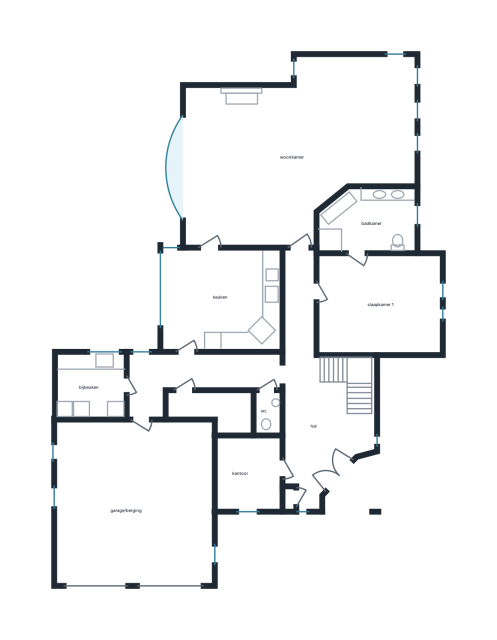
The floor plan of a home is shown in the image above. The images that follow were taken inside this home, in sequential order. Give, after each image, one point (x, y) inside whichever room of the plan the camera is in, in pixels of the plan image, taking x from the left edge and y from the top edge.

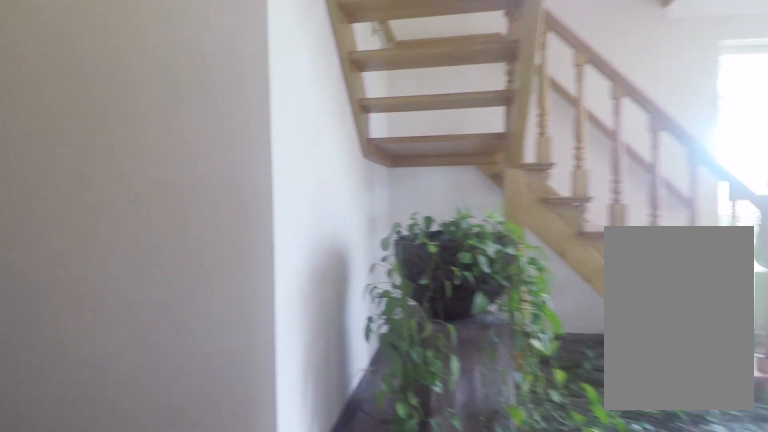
(313, 396)
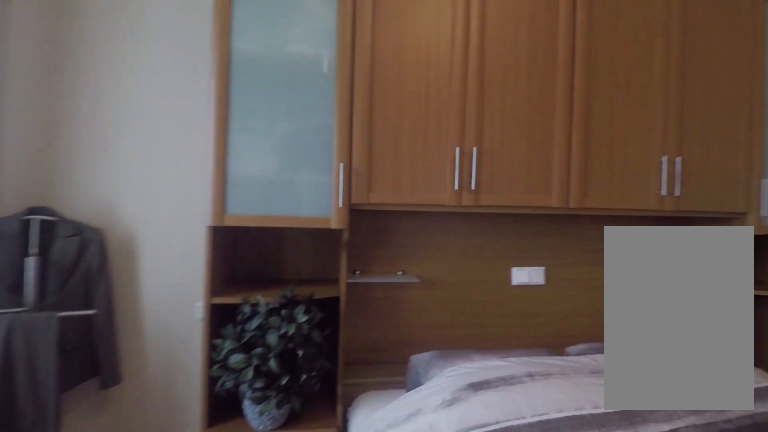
(377, 304)
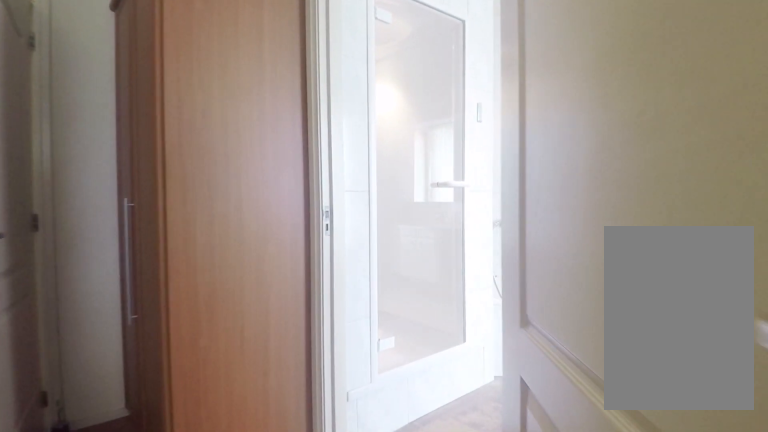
(377, 304)
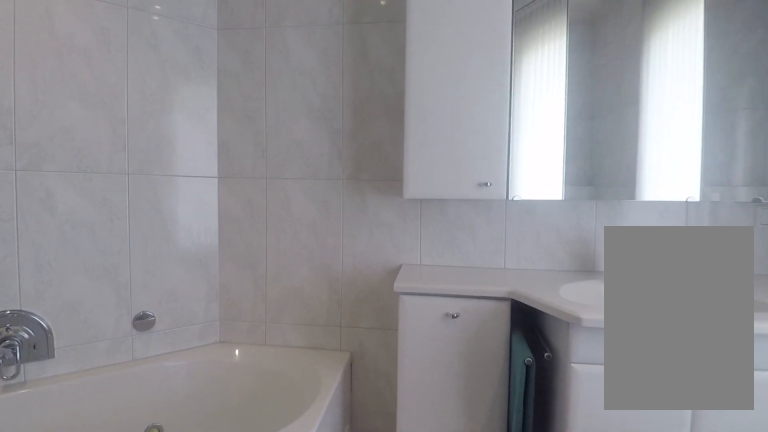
(368, 220)
